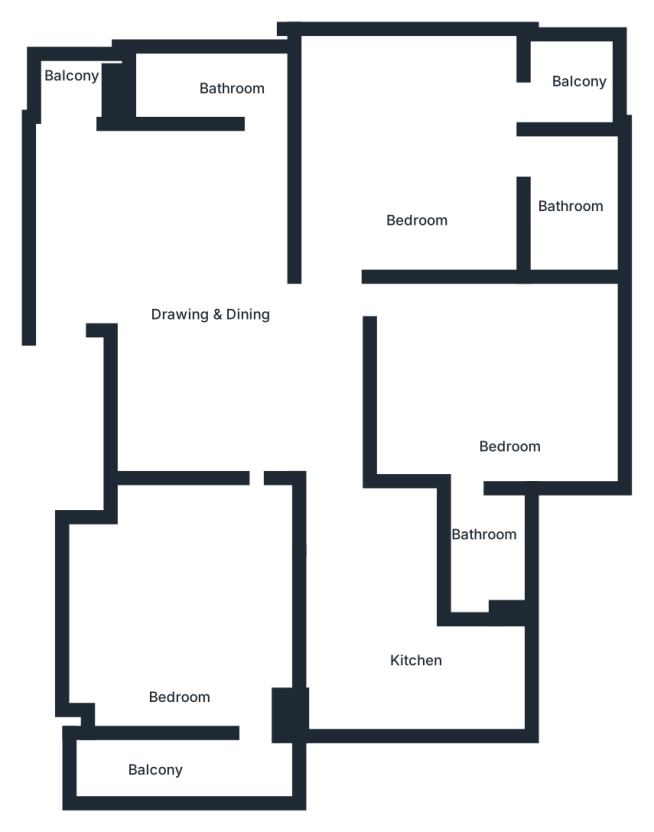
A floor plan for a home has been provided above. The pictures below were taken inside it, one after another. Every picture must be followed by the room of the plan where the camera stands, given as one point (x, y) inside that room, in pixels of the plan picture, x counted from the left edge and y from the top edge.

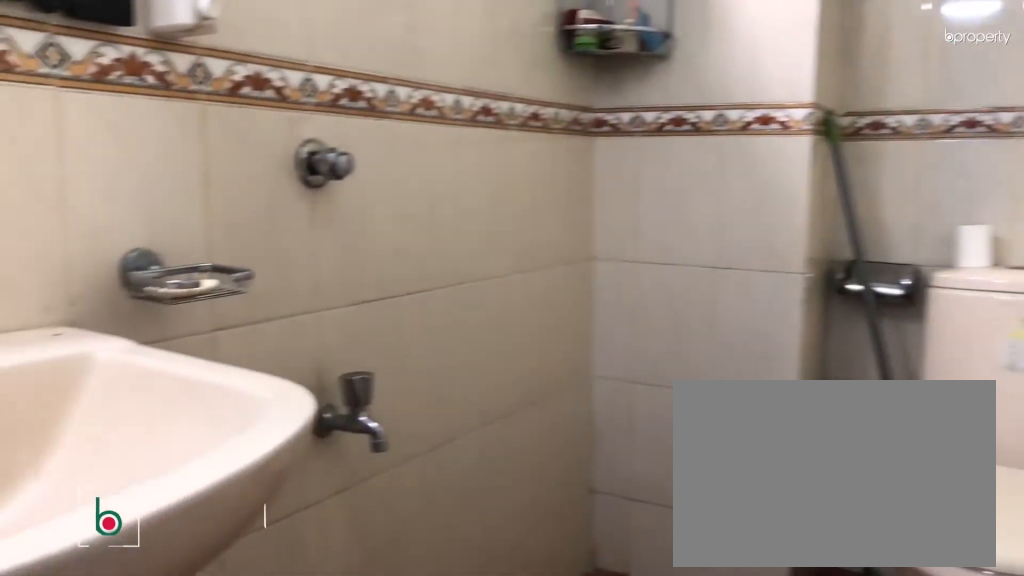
(486, 555)
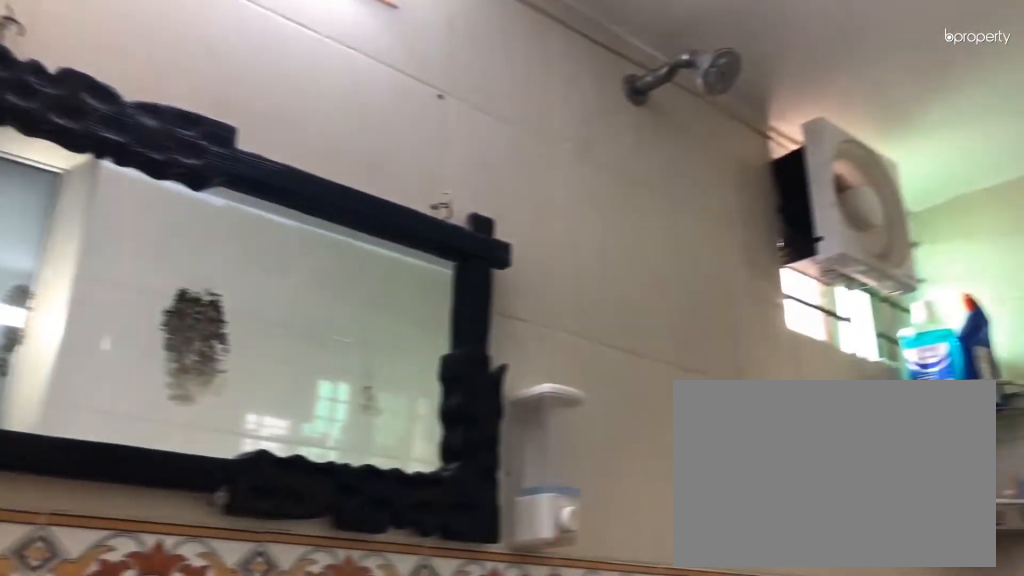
(486, 555)
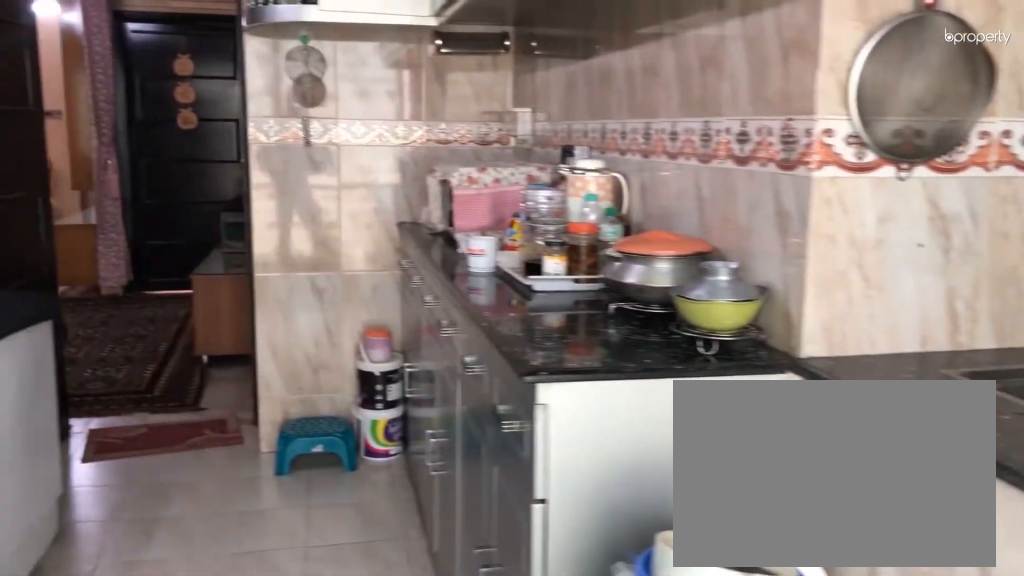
(430, 674)
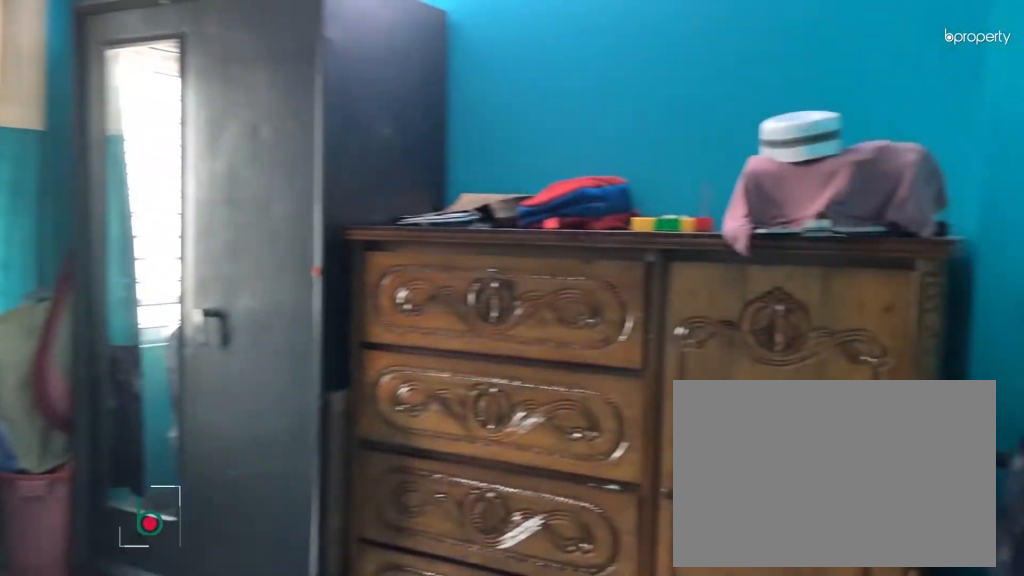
(198, 624)
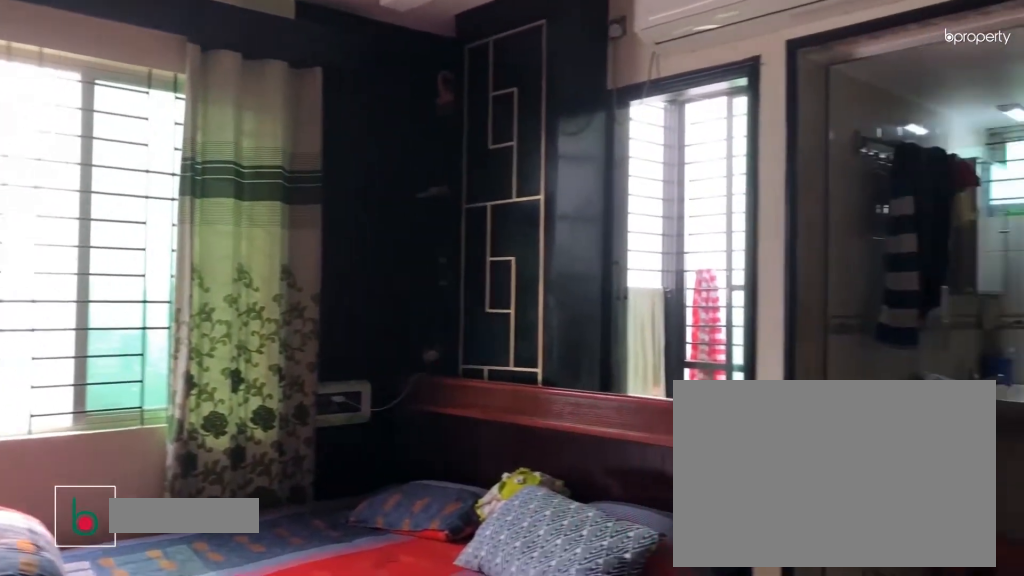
(418, 166)
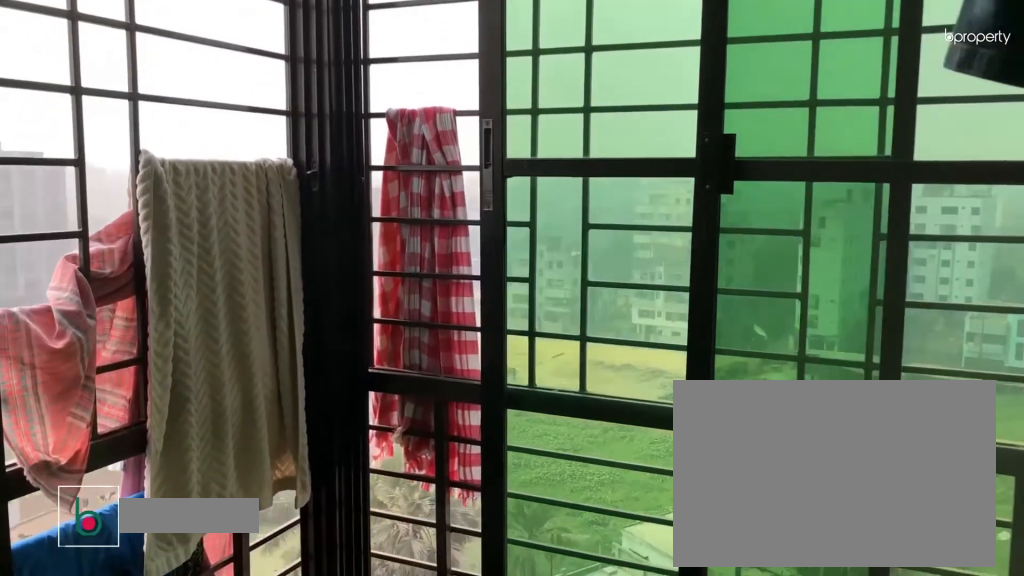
(582, 86)
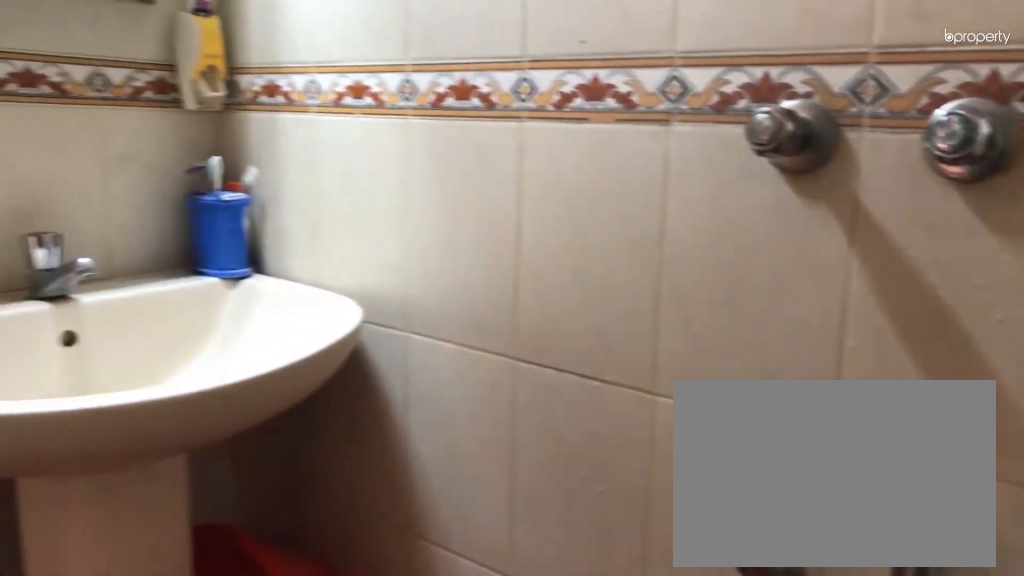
(572, 199)
